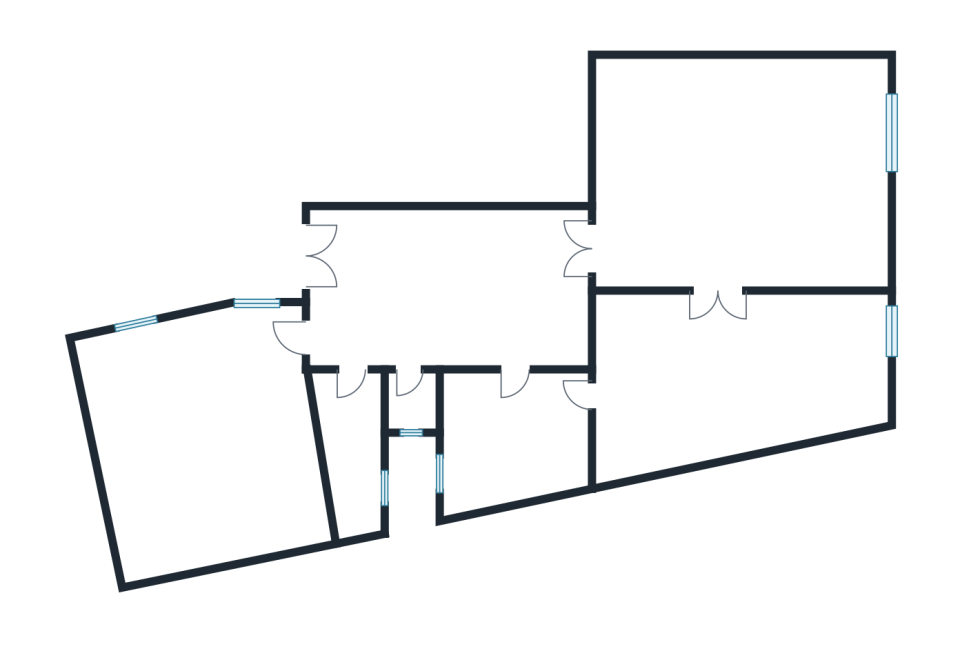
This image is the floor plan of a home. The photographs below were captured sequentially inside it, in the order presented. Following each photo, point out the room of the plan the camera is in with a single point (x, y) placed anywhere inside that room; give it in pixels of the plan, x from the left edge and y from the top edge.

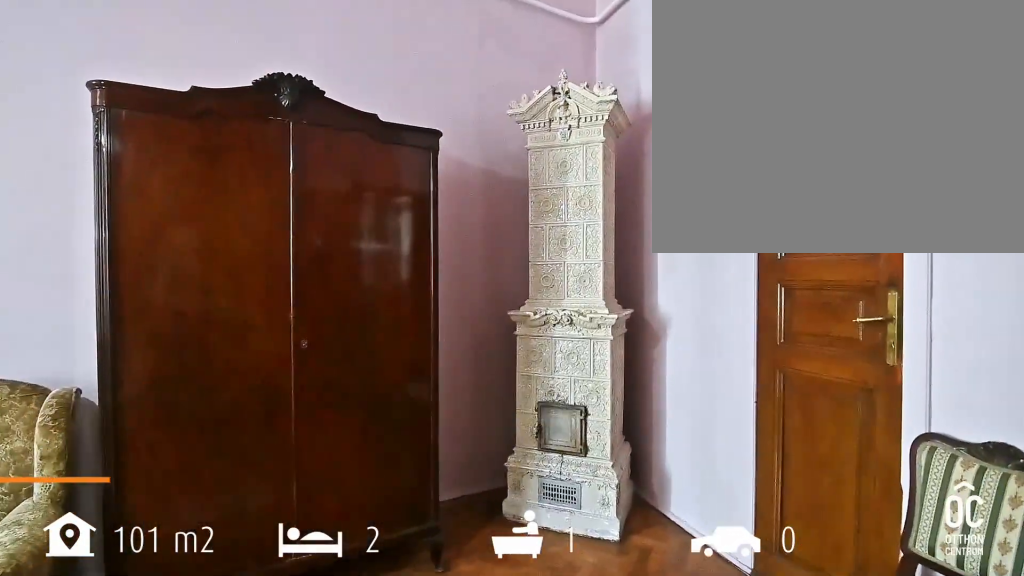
(734, 370)
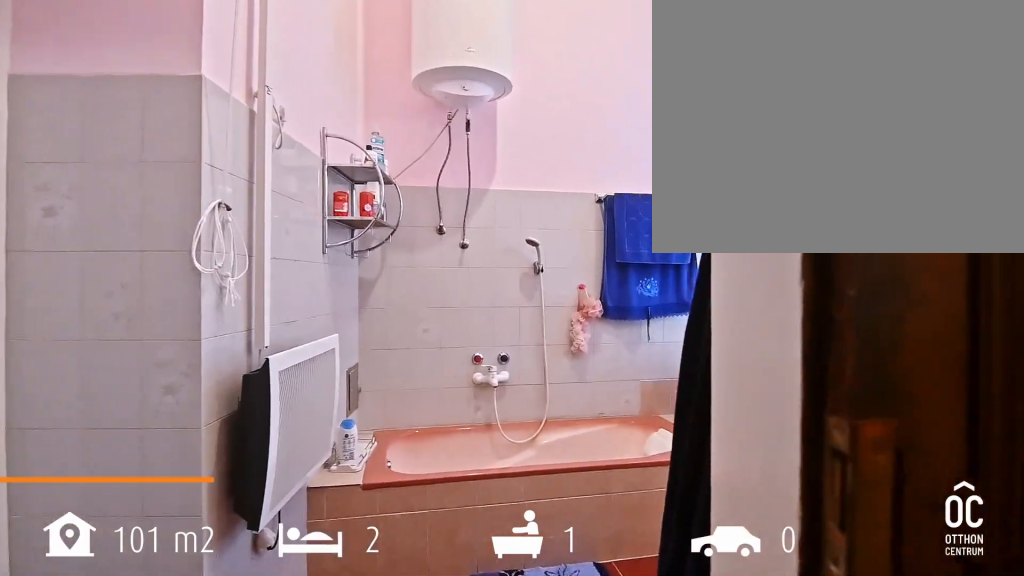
(506, 433)
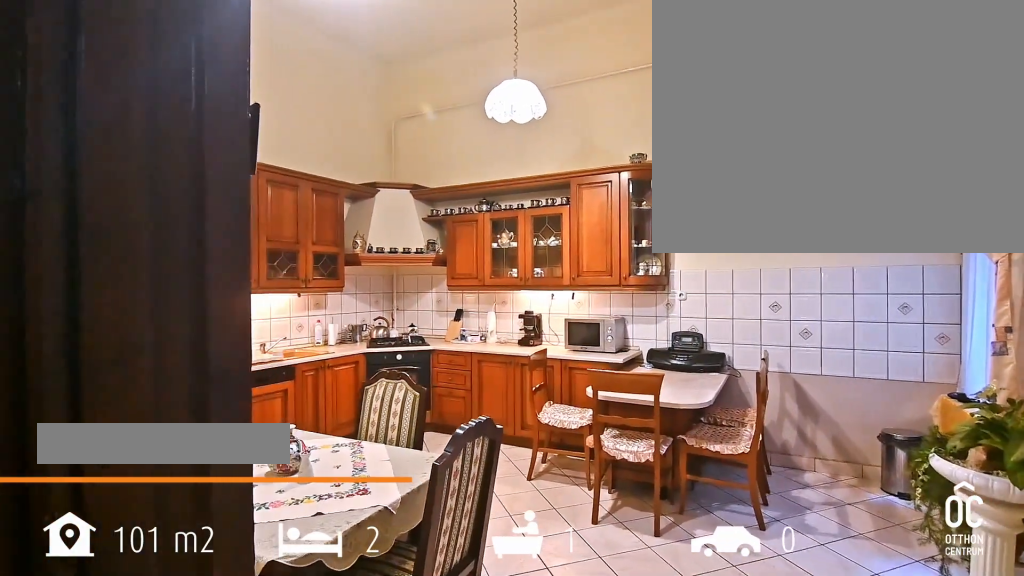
(205, 442)
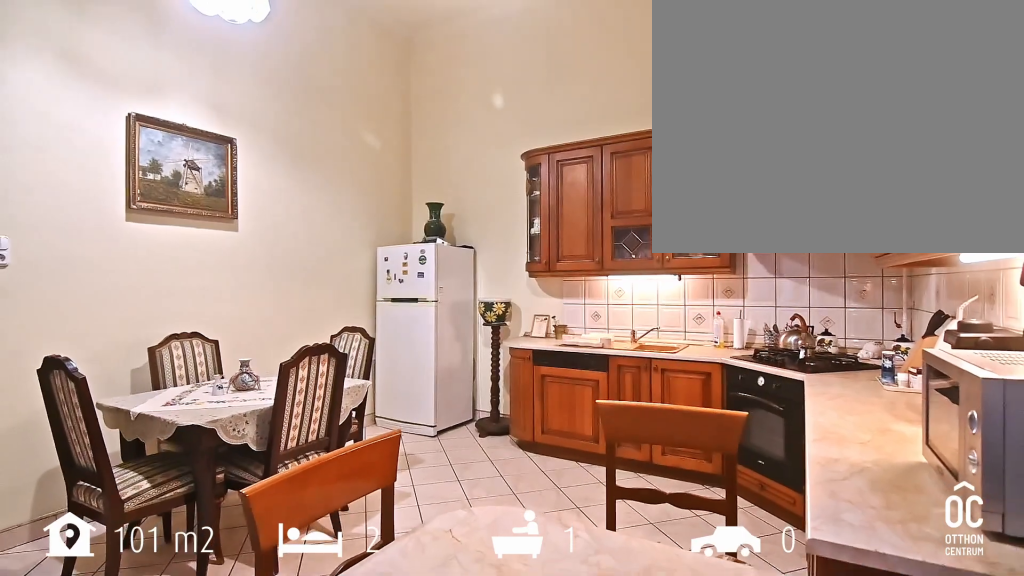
(205, 442)
